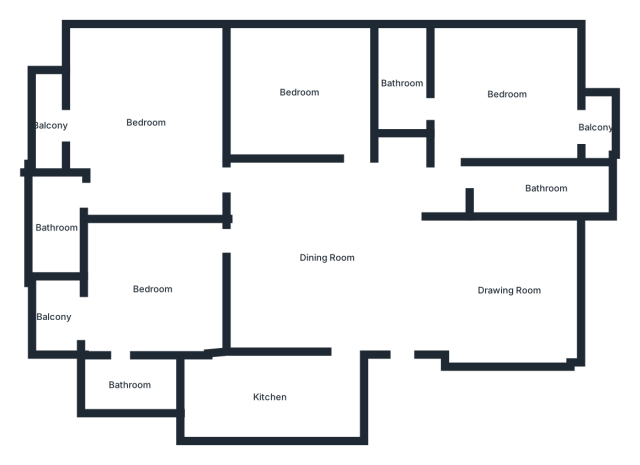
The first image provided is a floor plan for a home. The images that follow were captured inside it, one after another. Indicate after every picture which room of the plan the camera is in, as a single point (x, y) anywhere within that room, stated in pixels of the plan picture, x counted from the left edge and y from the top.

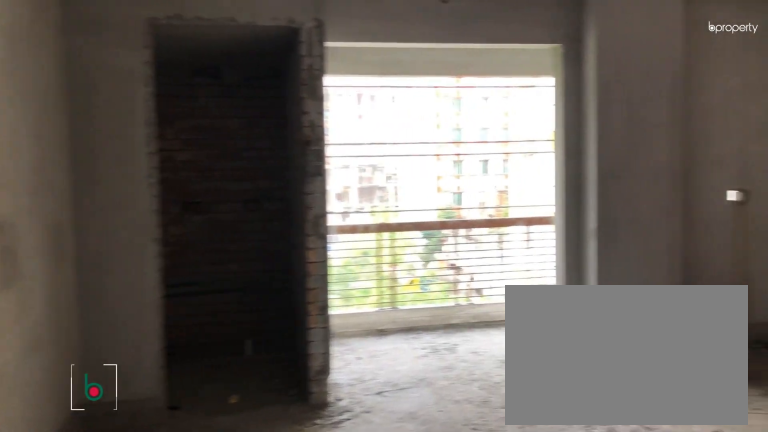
(148, 130)
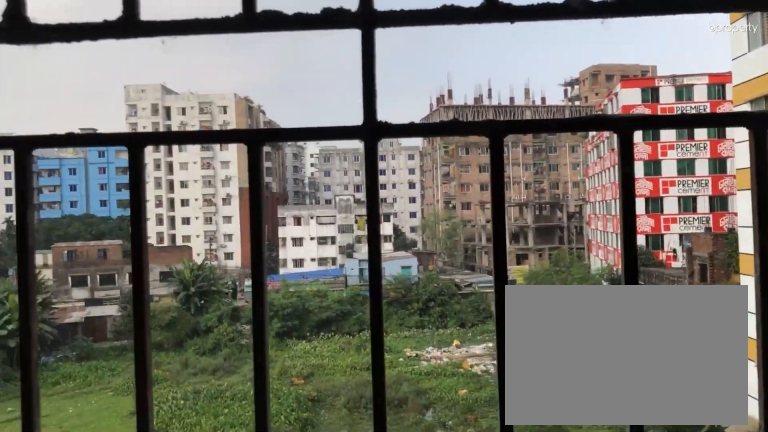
(50, 125)
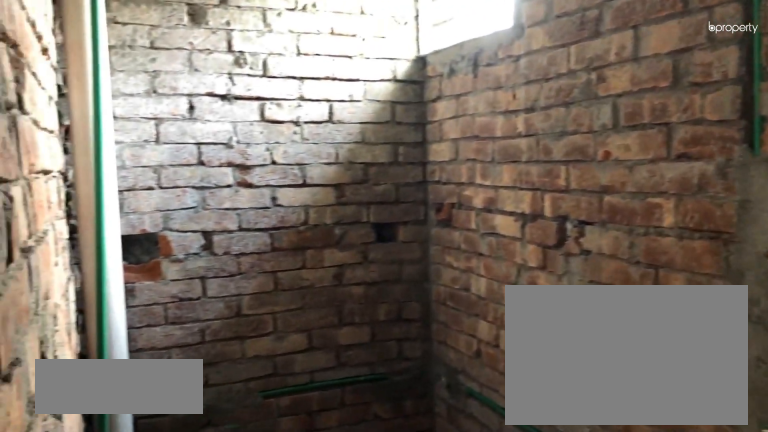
(56, 228)
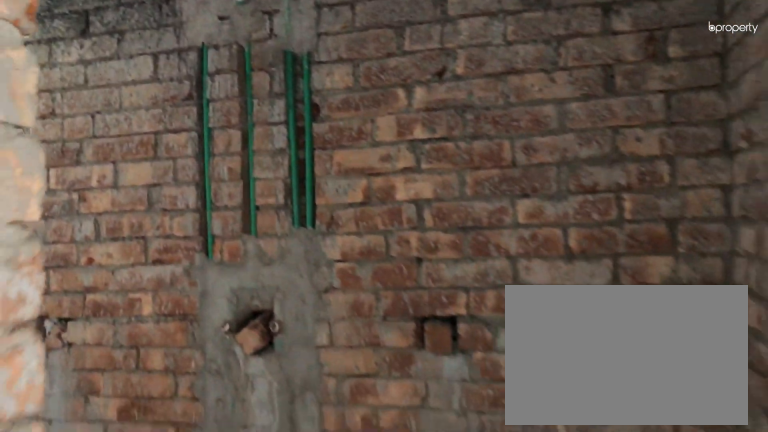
(56, 228)
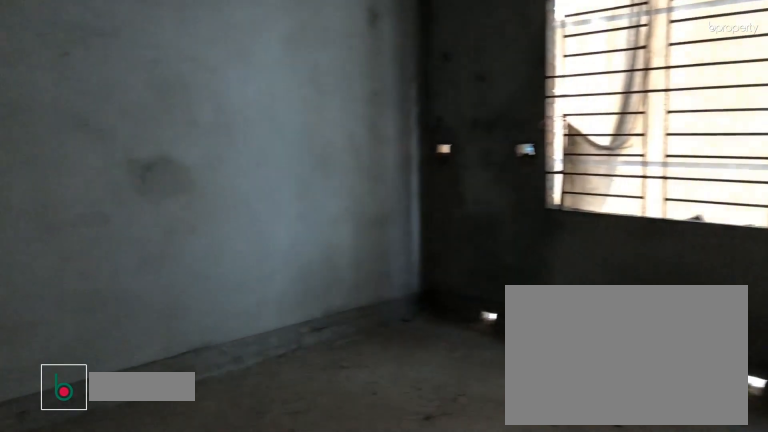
(301, 93)
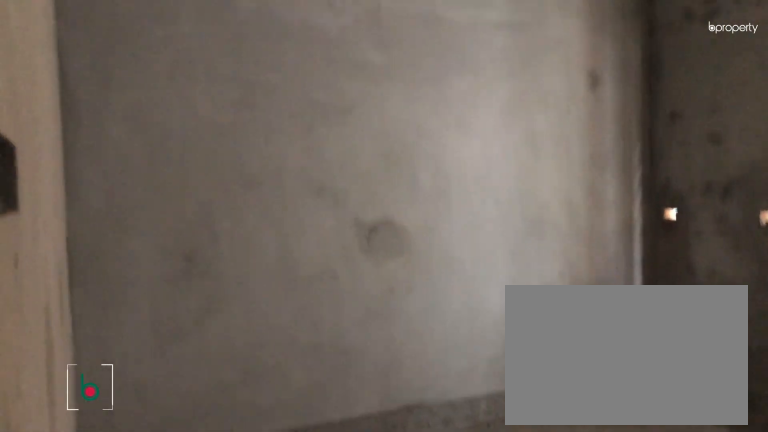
(301, 93)
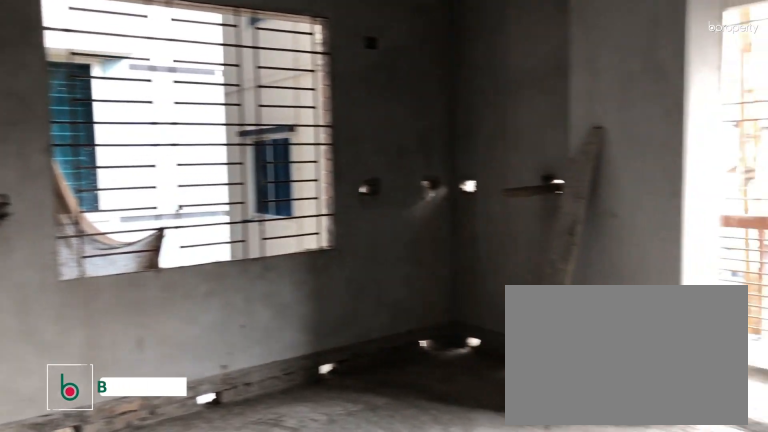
(510, 96)
